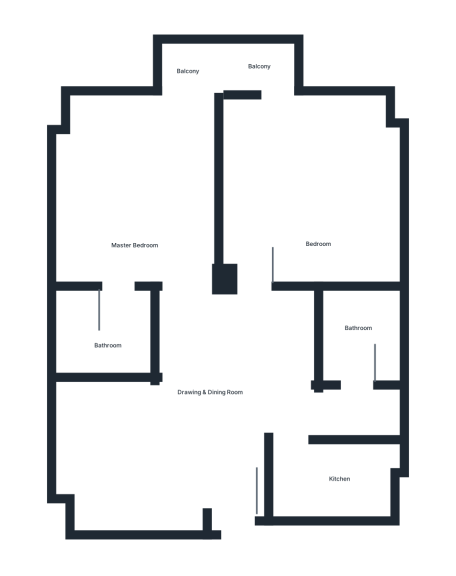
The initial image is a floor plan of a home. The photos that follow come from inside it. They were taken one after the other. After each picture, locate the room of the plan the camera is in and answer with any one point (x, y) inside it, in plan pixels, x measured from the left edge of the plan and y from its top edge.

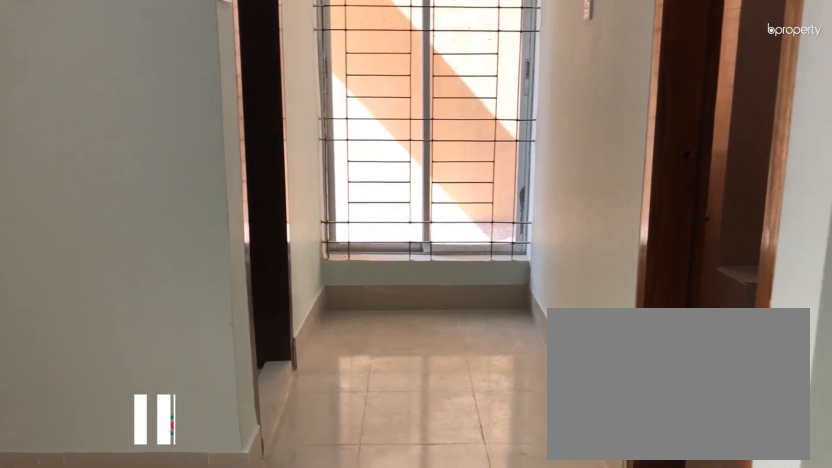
(215, 408)
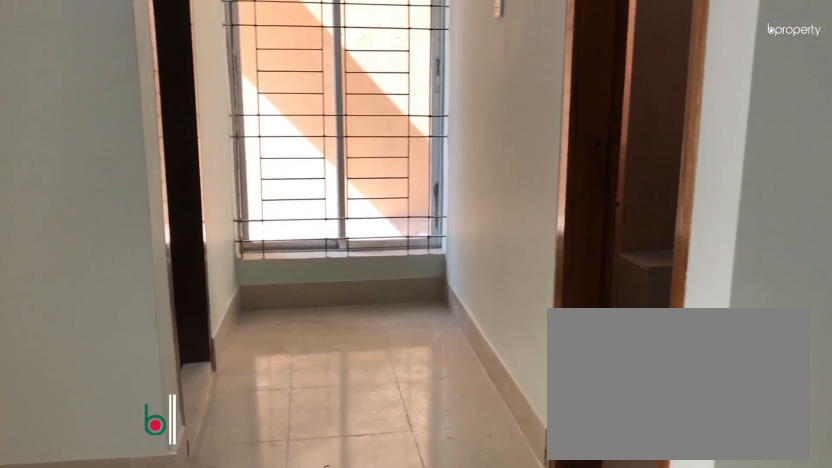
(215, 408)
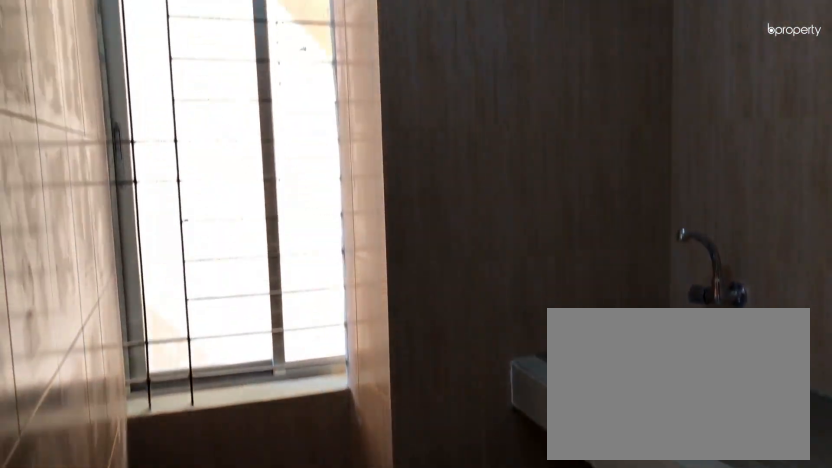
(339, 489)
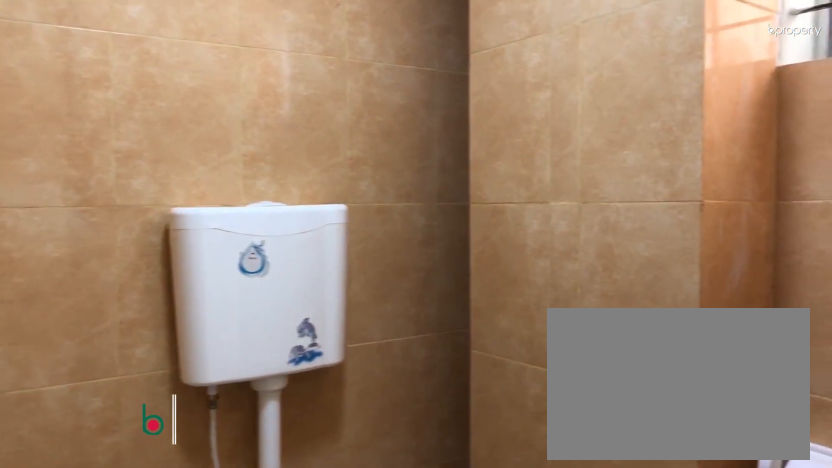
(358, 335)
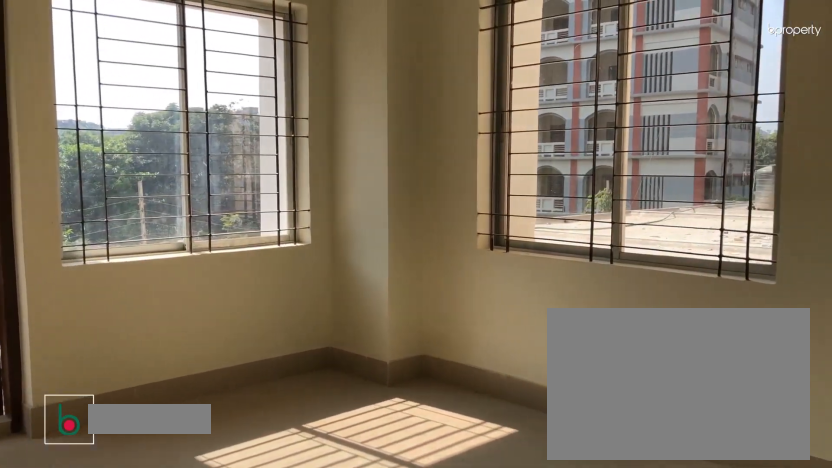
(316, 192)
